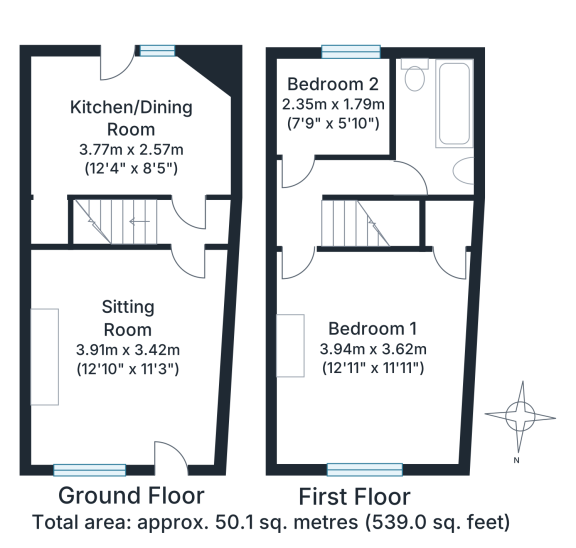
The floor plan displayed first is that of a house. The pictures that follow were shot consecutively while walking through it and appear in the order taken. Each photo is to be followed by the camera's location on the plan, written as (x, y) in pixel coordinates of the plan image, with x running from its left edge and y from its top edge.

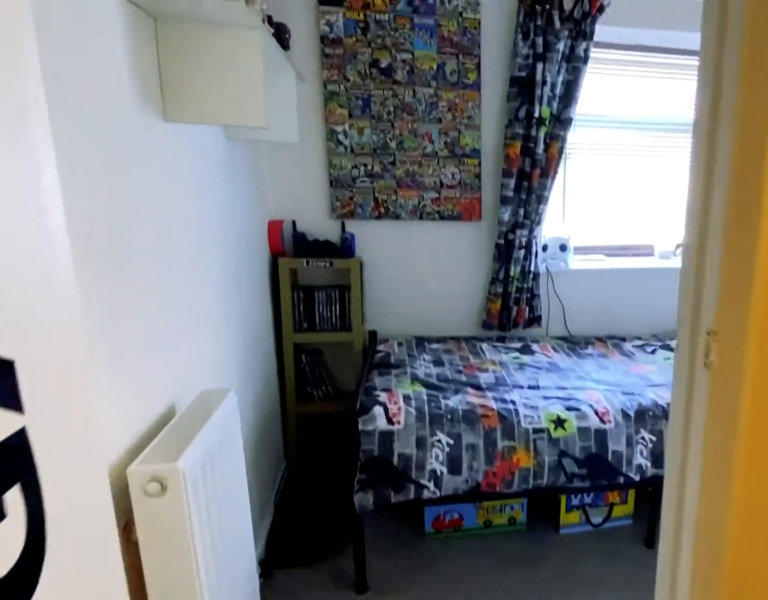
(299, 148)
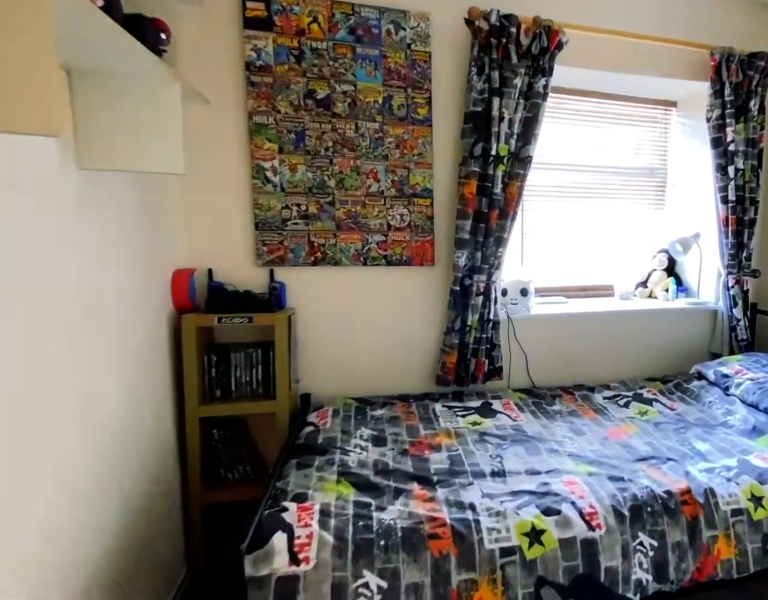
(299, 145)
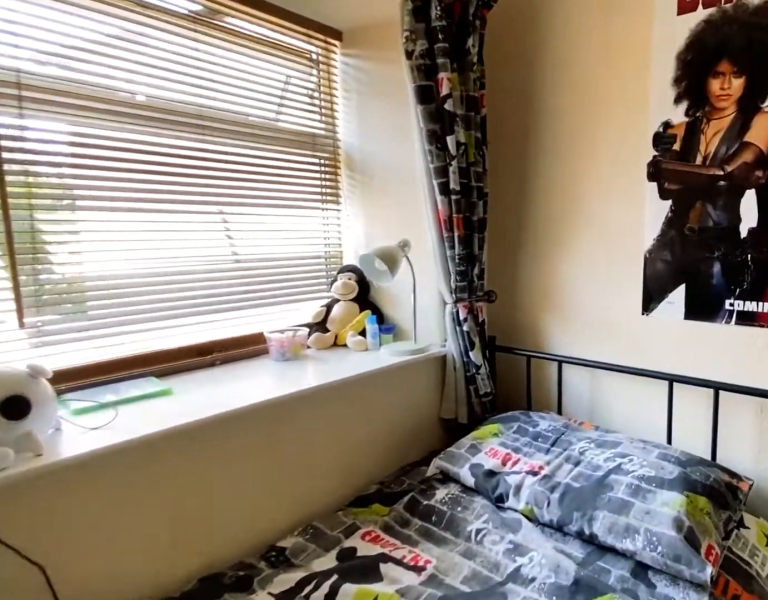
(299, 145)
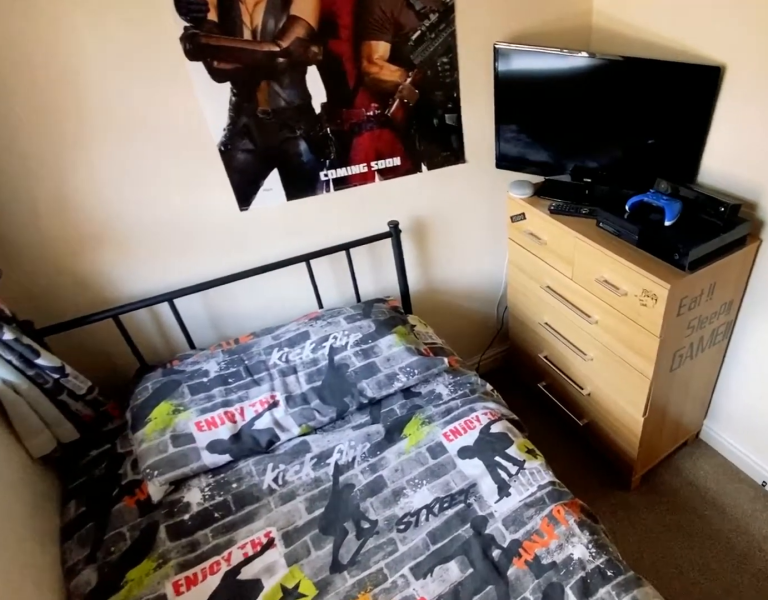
(299, 144)
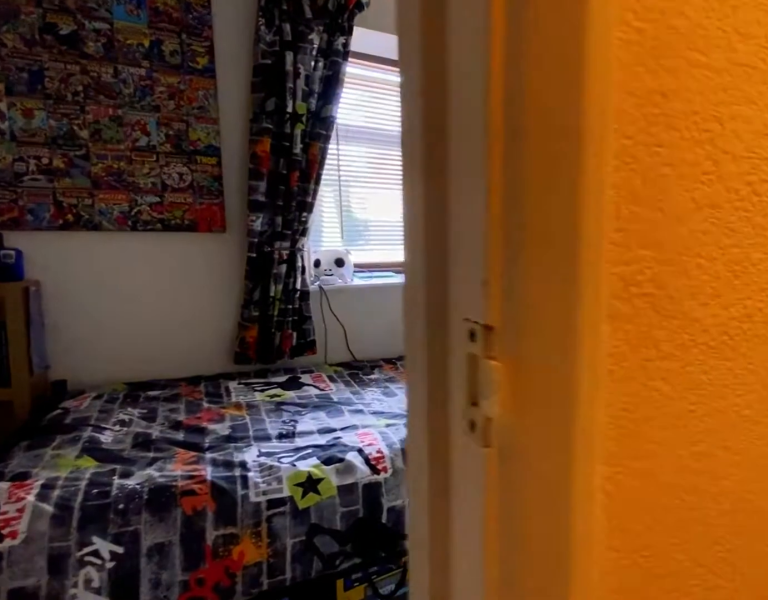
(320, 181)
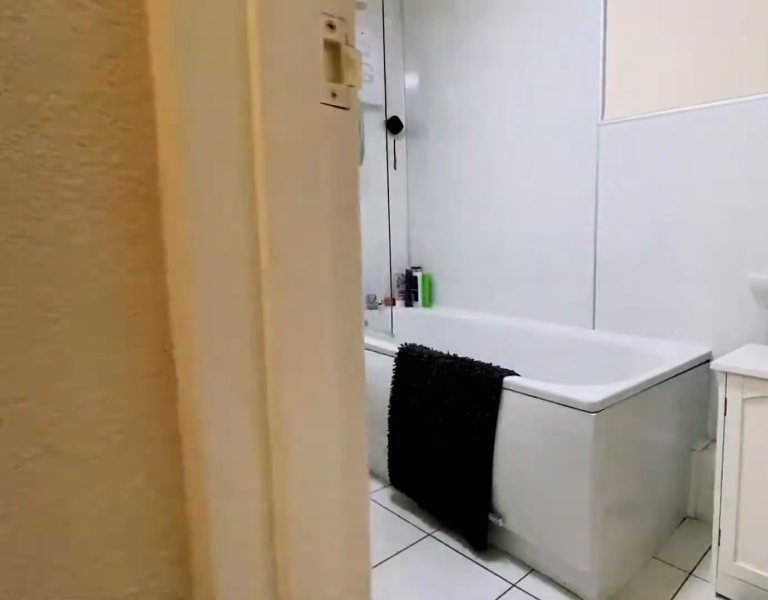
(414, 175)
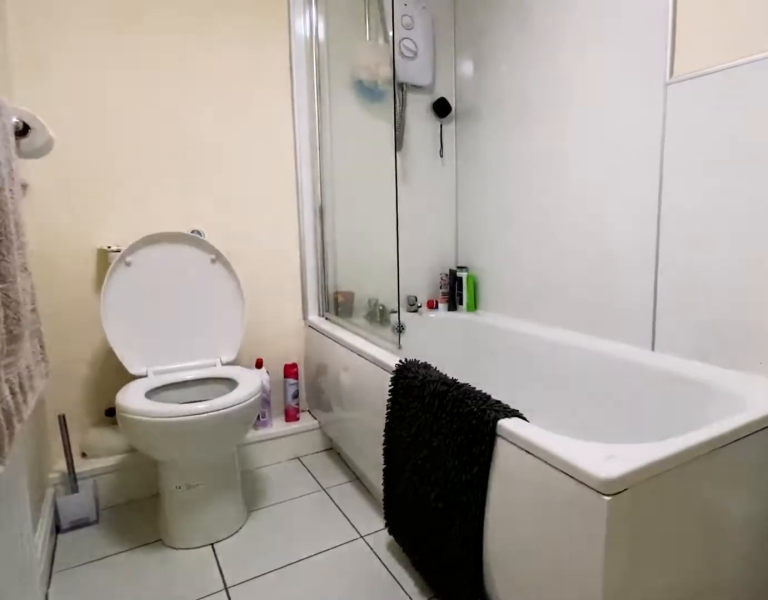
(423, 154)
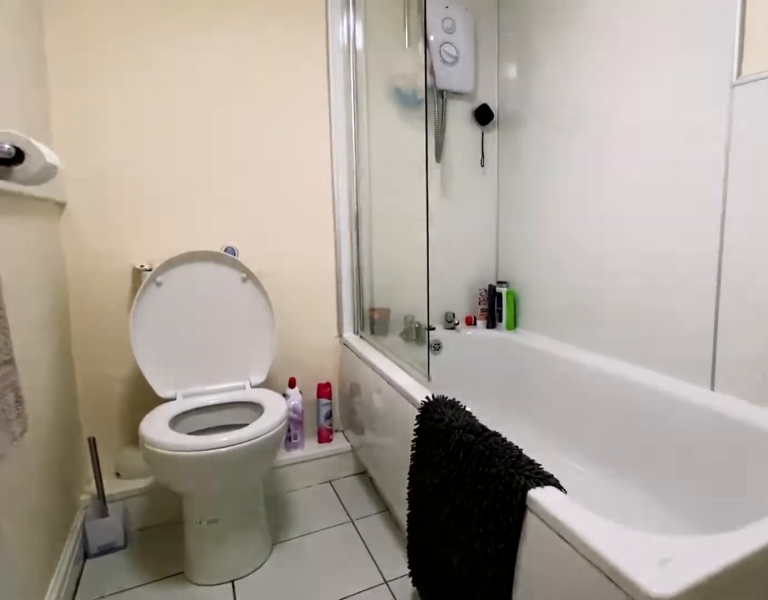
(420, 143)
